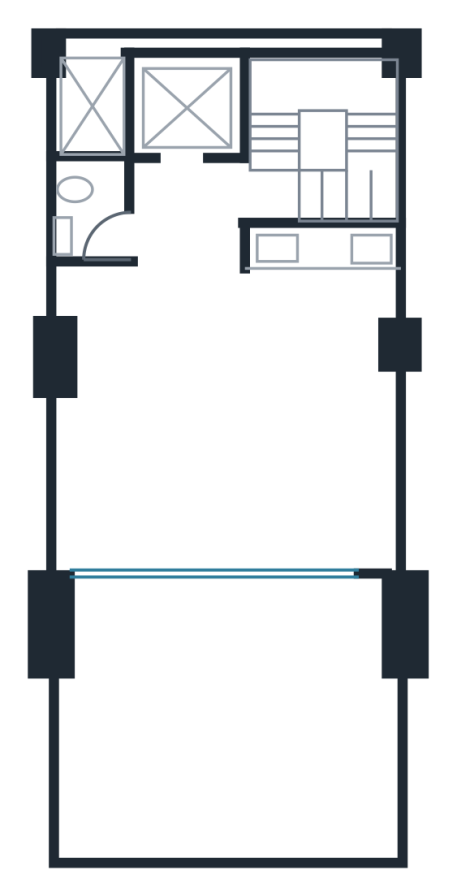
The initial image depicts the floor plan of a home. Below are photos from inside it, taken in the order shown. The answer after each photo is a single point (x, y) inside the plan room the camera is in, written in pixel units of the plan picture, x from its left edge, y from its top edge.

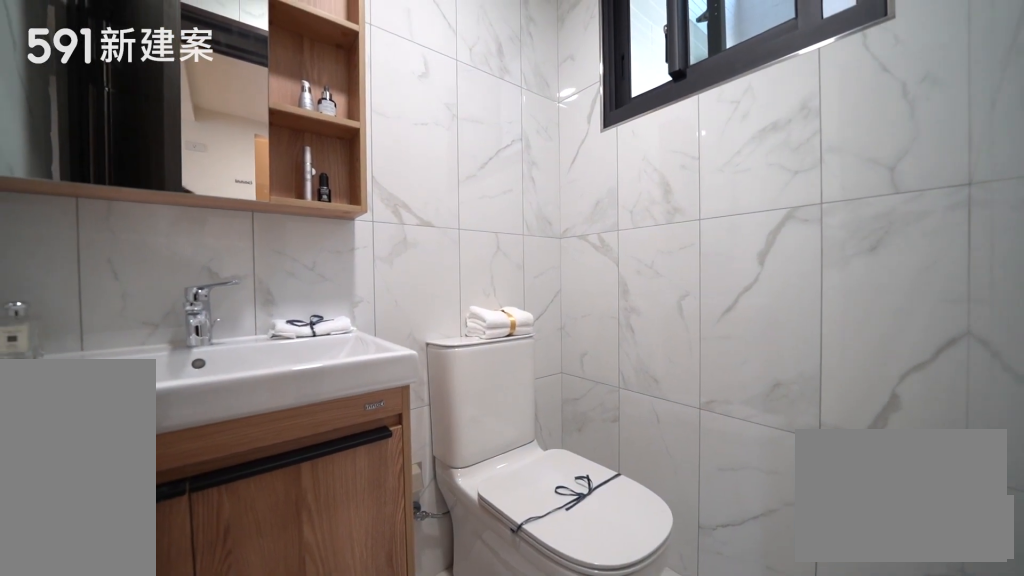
(88, 210)
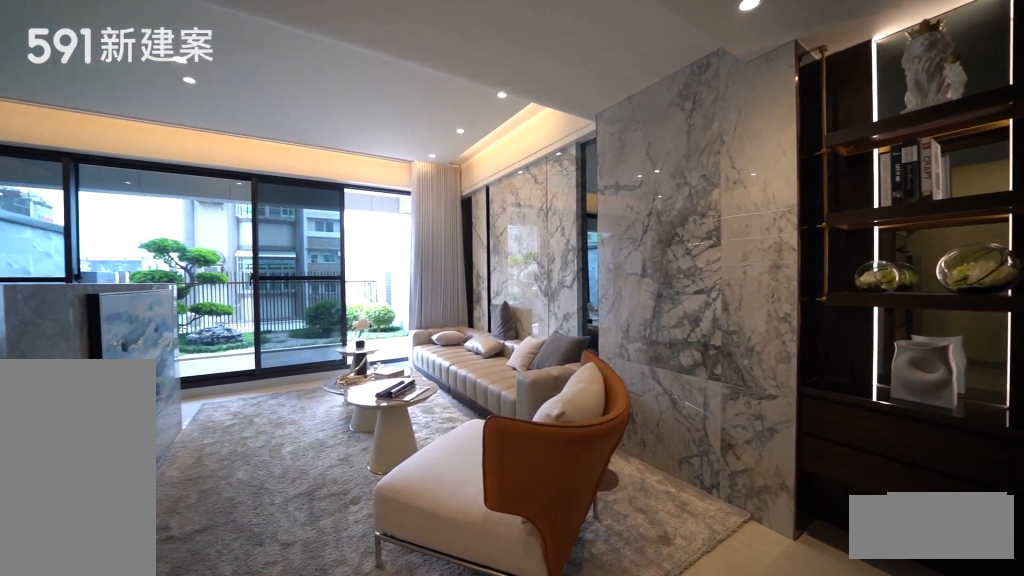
(157, 423)
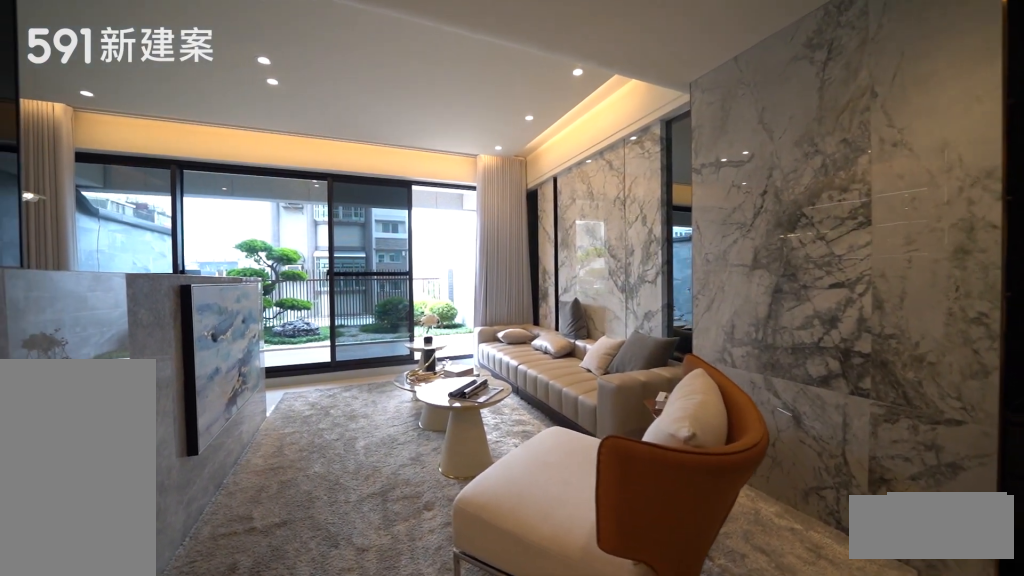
(157, 423)
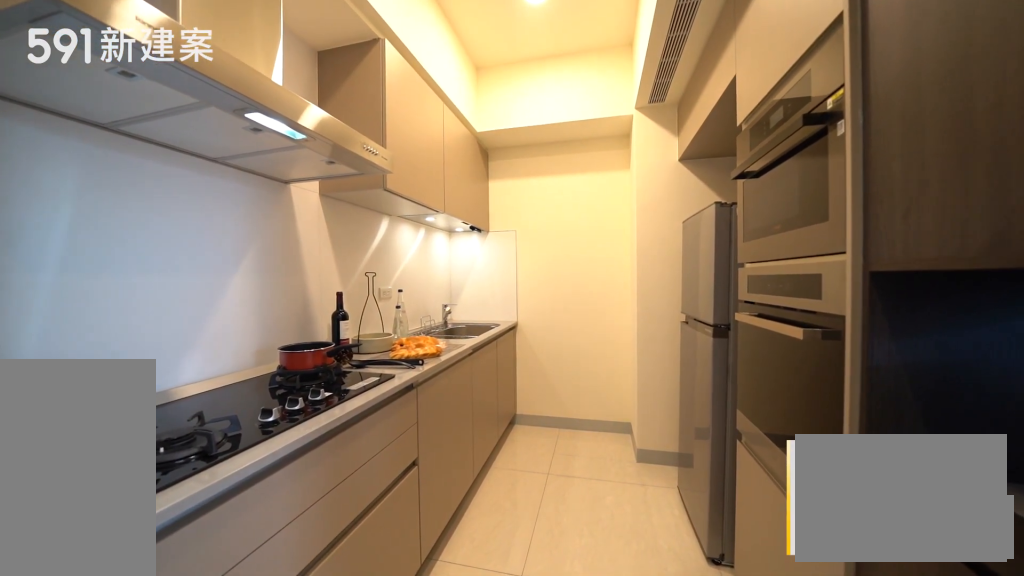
(335, 287)
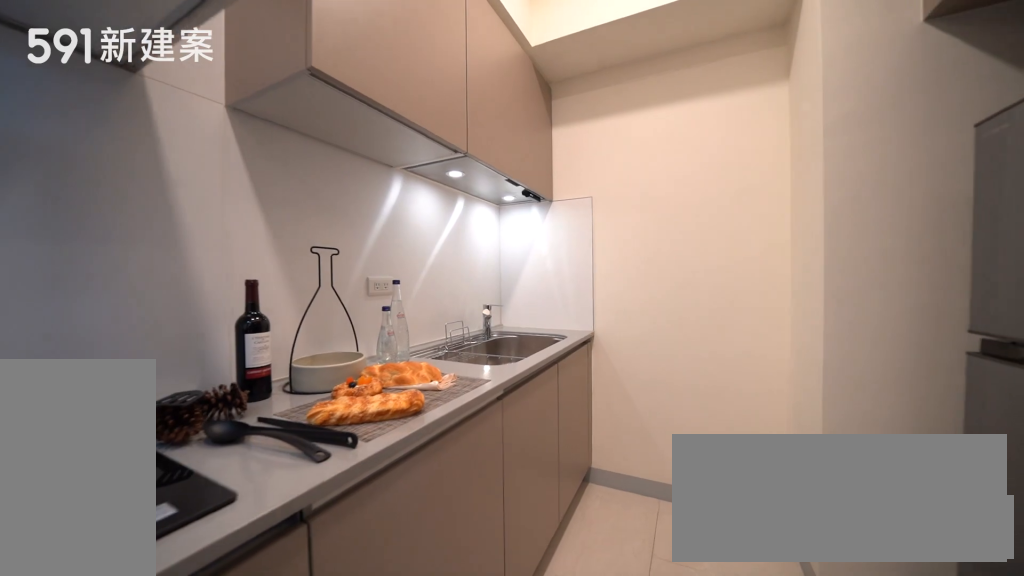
(335, 287)
